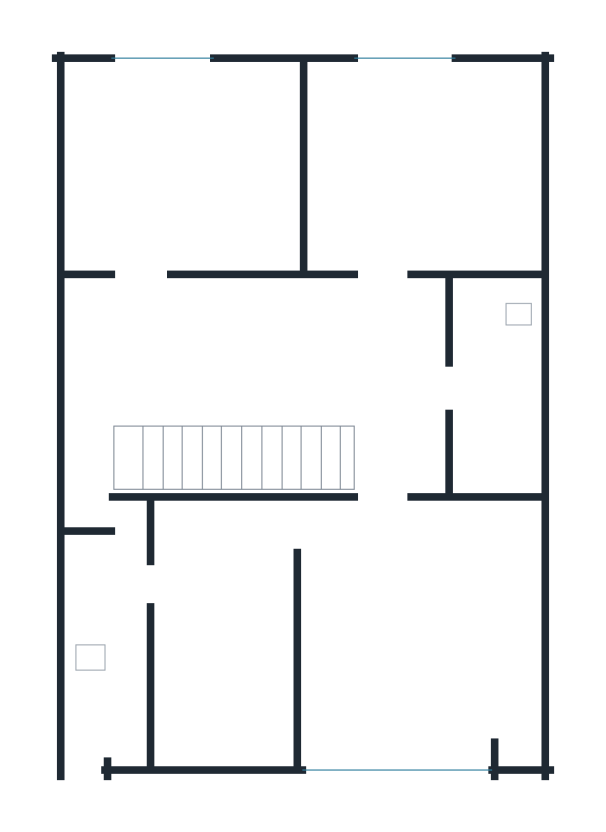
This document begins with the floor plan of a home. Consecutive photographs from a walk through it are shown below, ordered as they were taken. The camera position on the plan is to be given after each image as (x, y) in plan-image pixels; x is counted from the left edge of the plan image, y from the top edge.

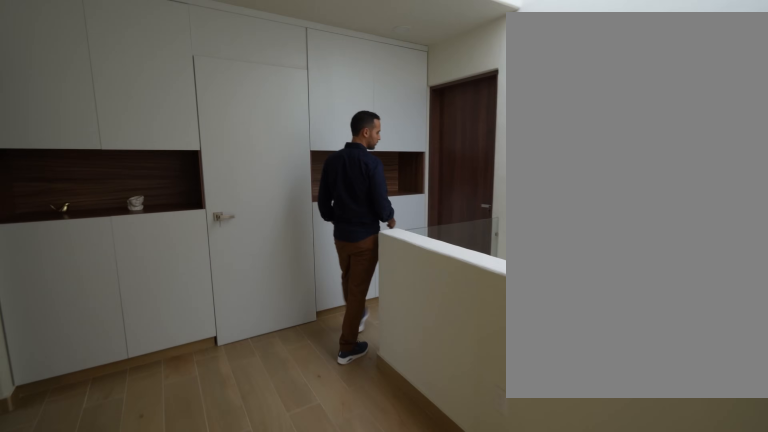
(191, 318)
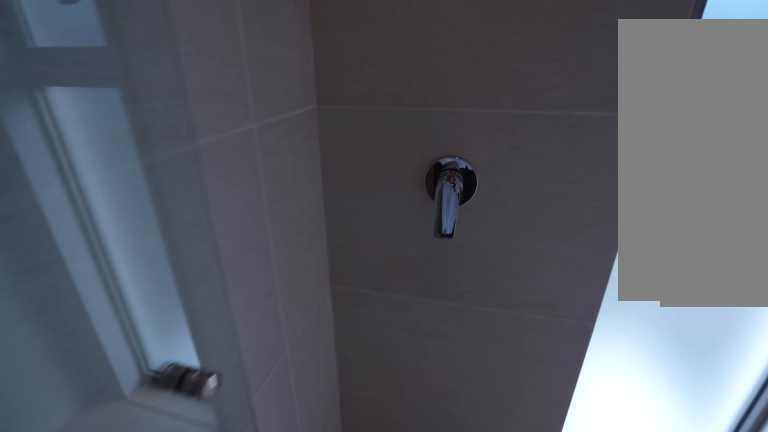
(126, 685)
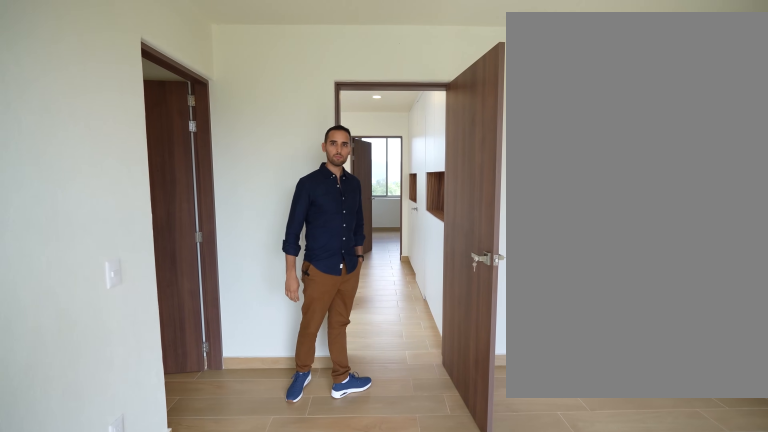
(363, 741)
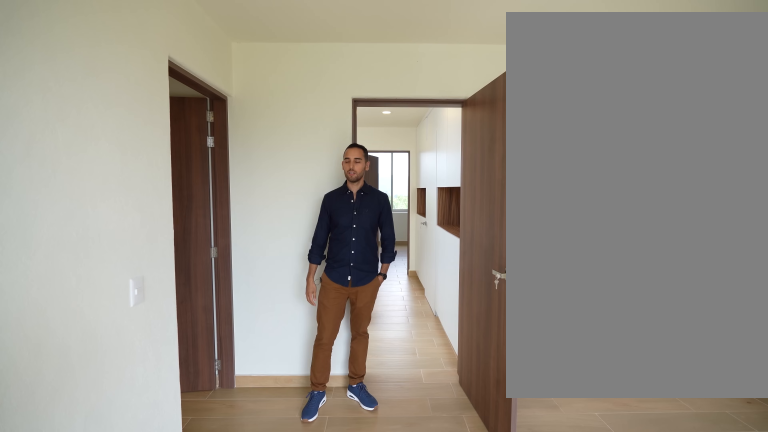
(368, 746)
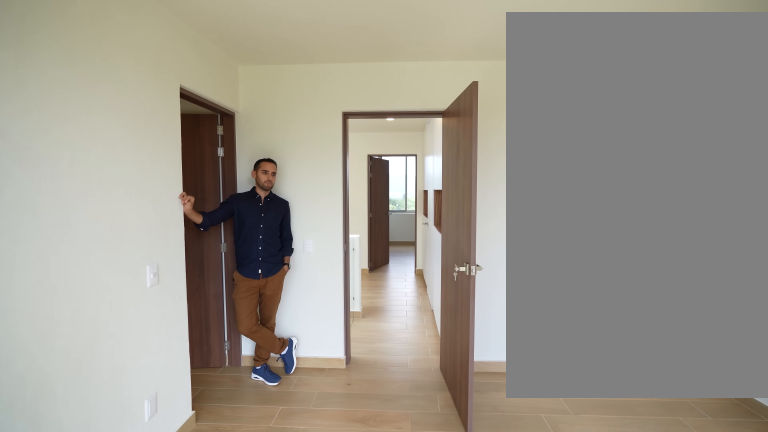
(374, 746)
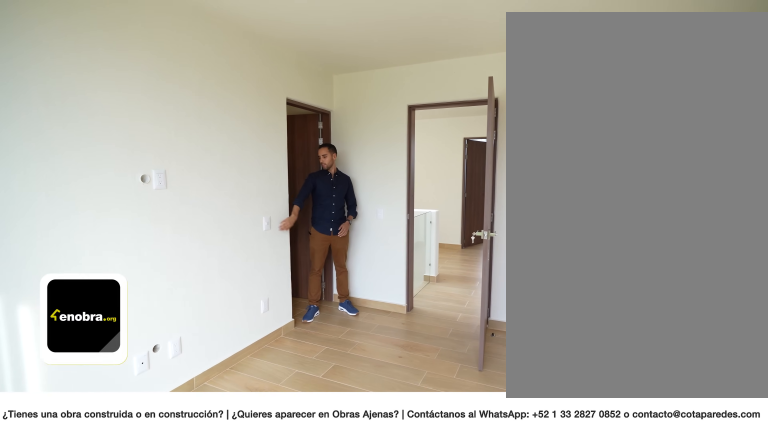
(432, 723)
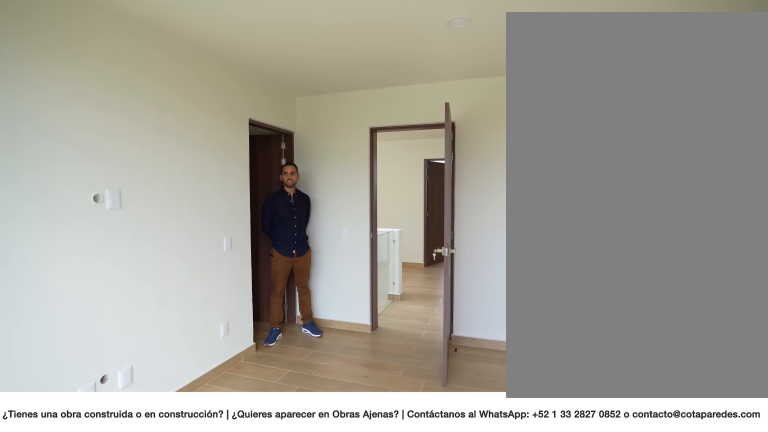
(458, 729)
